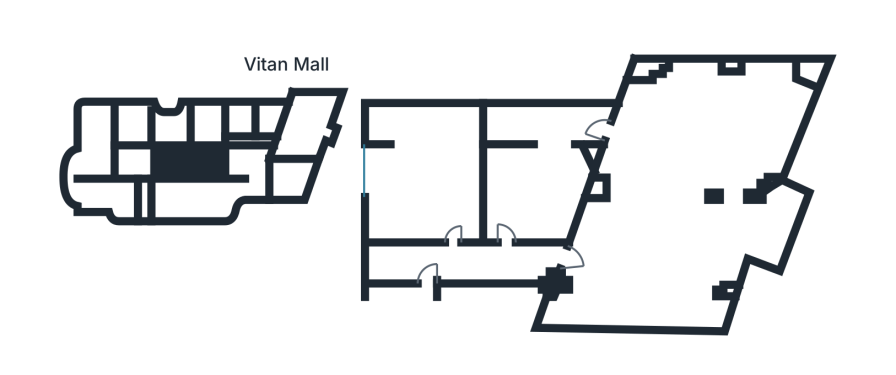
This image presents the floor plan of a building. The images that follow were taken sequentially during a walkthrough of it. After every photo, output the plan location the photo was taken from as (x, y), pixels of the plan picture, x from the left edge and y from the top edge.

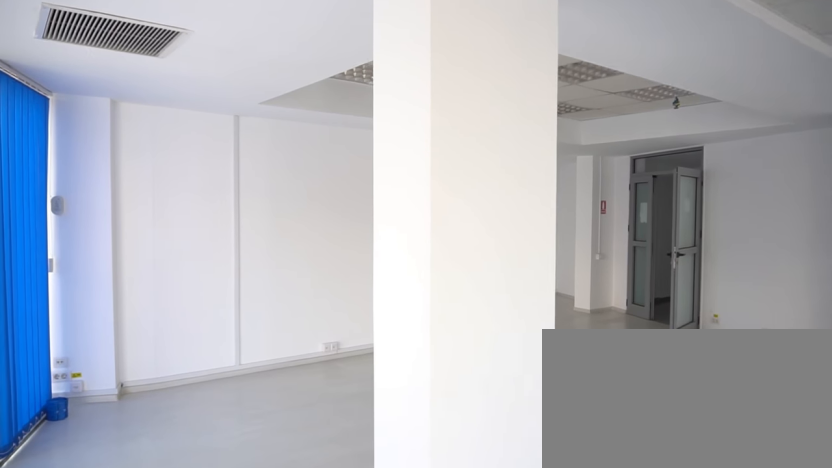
(772, 146)
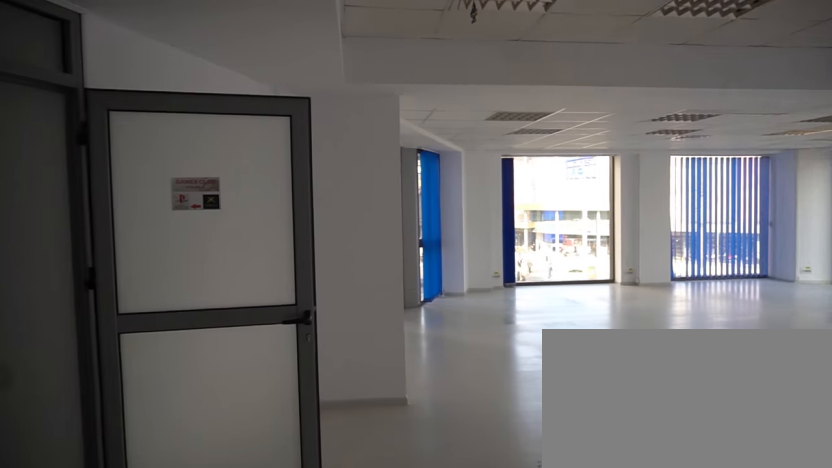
(576, 296)
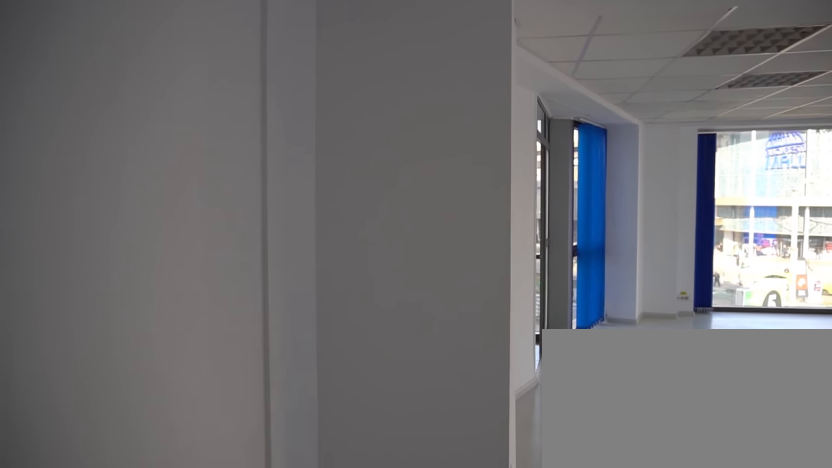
(596, 237)
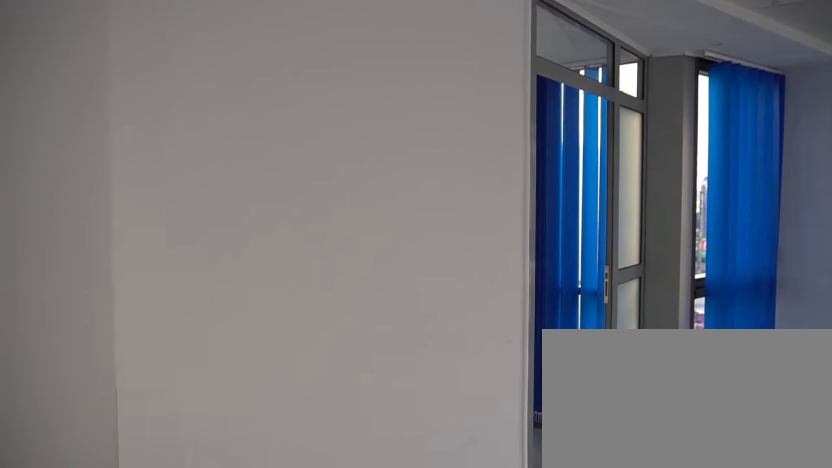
(616, 184)
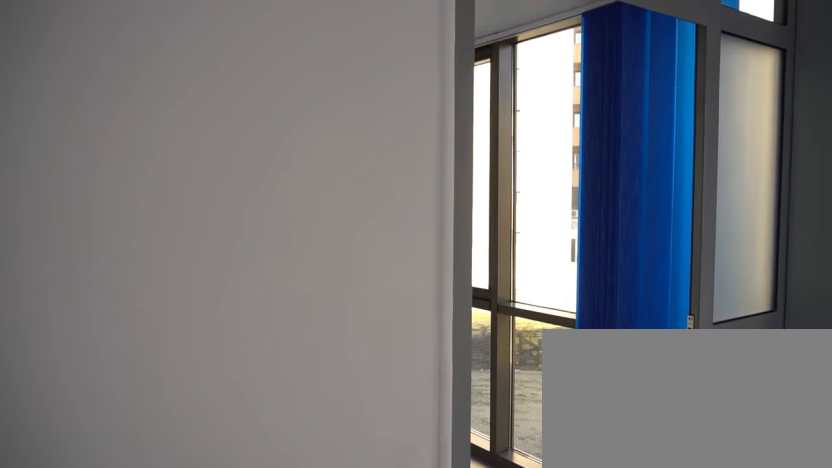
(621, 170)
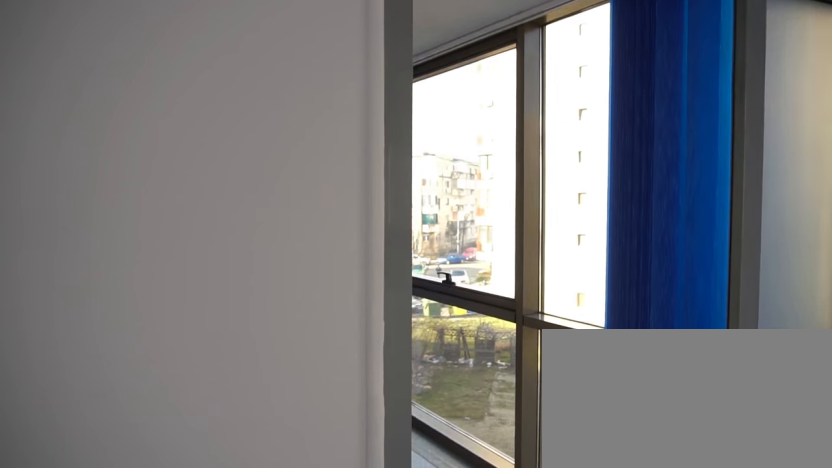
(620, 164)
